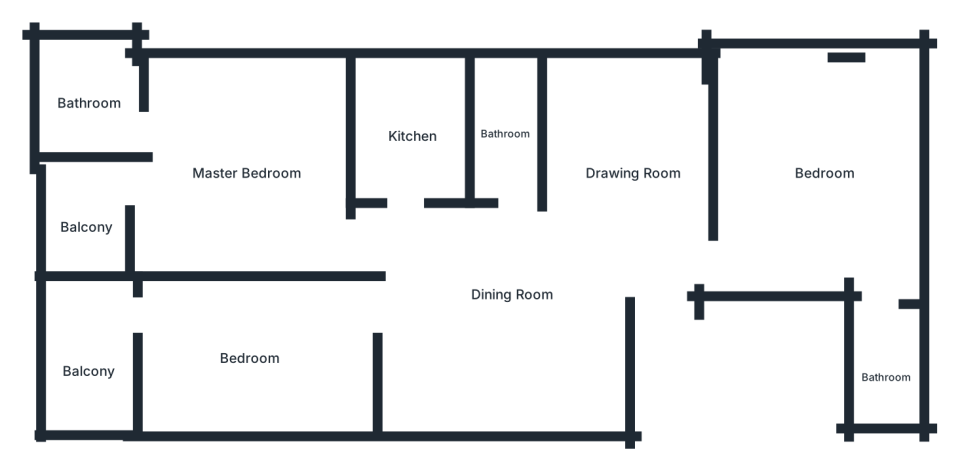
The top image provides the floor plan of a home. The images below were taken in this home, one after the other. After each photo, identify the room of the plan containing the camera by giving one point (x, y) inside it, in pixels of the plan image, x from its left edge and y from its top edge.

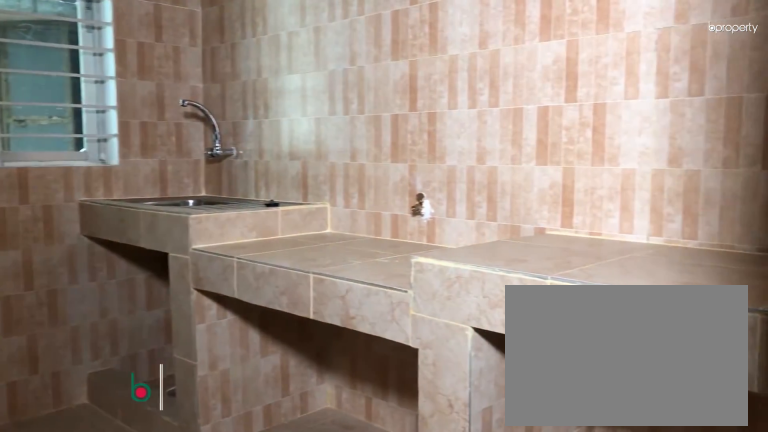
(412, 138)
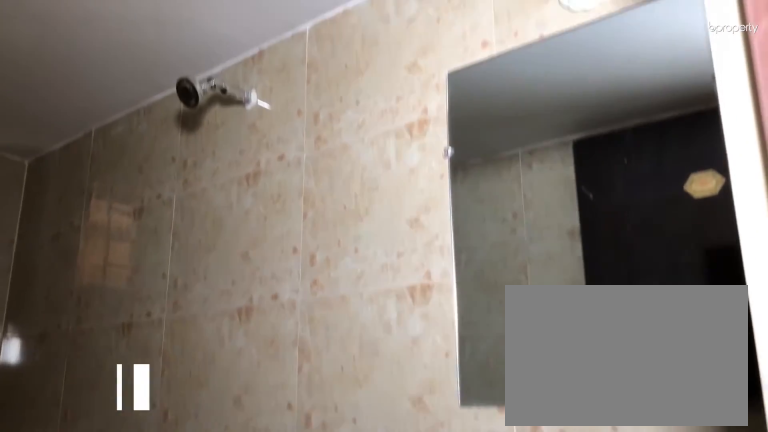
(509, 139)
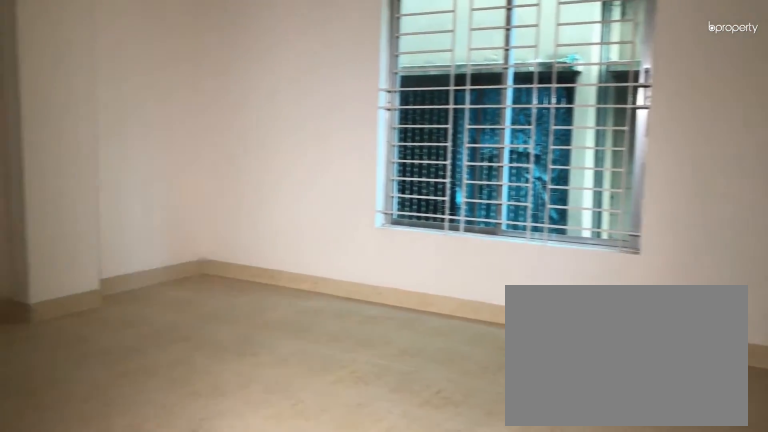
(825, 178)
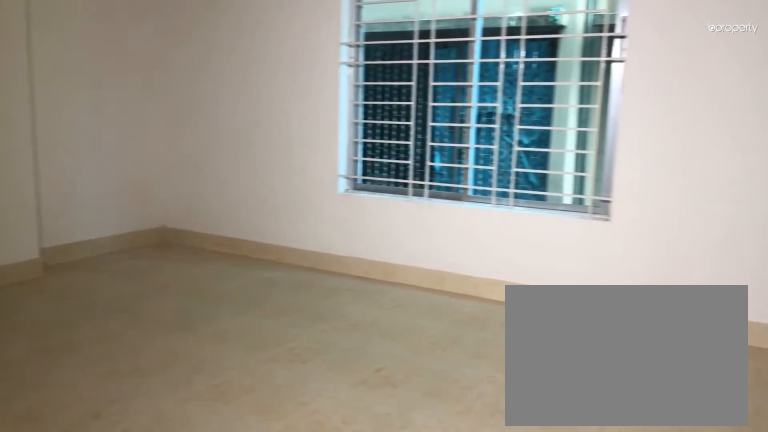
(825, 178)
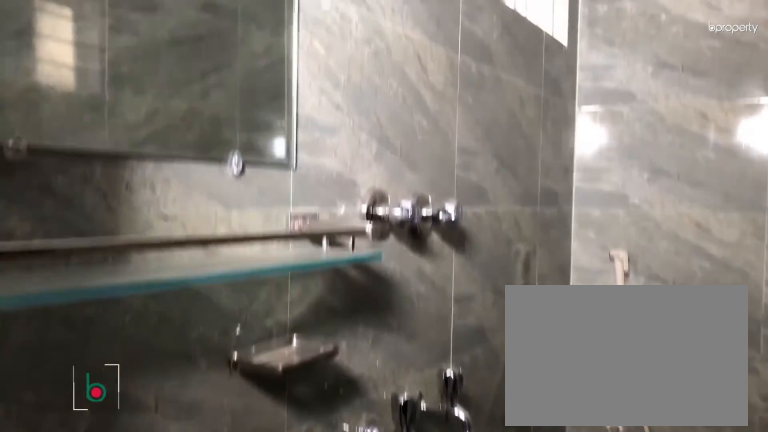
(888, 375)
